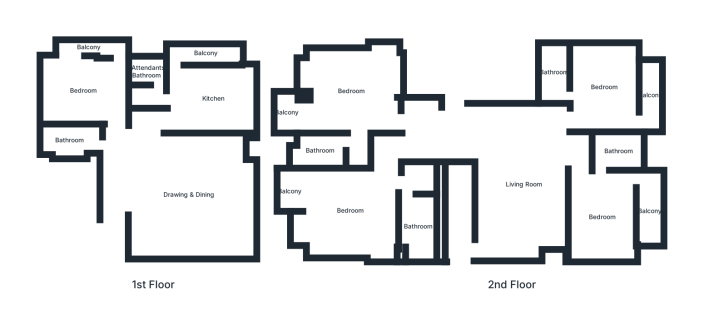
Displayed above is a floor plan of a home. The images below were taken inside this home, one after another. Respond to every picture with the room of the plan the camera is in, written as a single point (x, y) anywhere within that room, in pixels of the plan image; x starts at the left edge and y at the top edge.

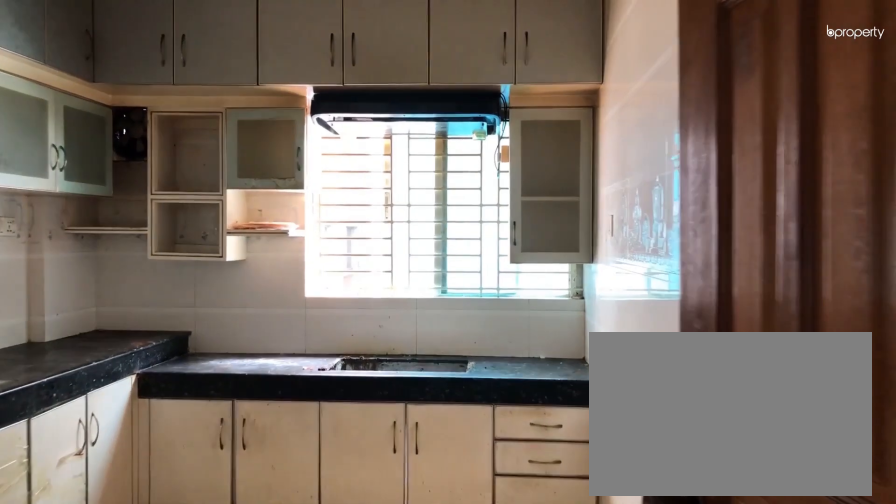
(212, 98)
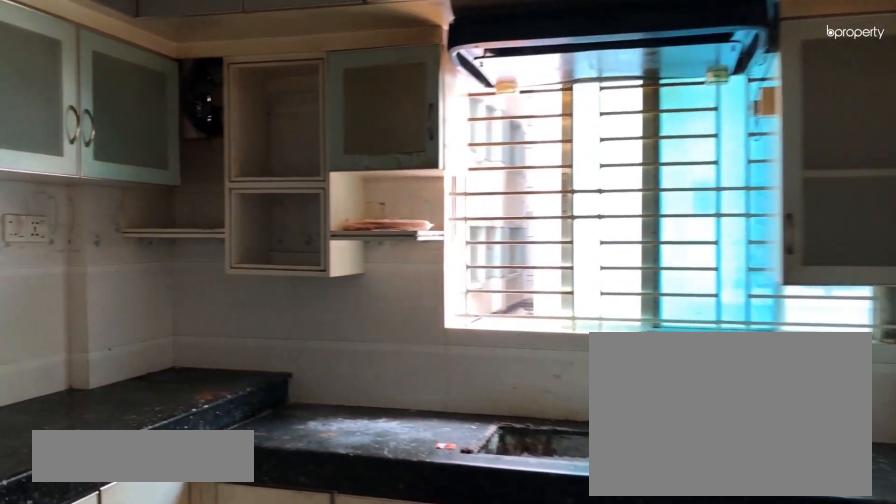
(212, 98)
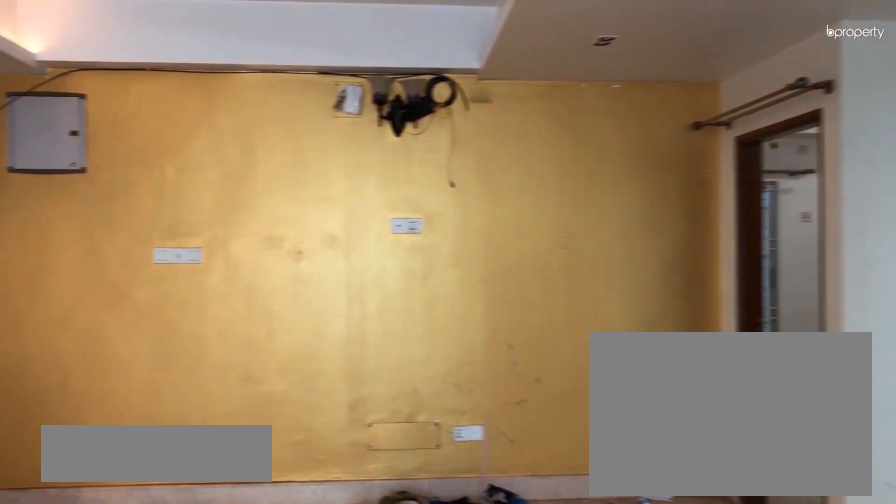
(523, 200)
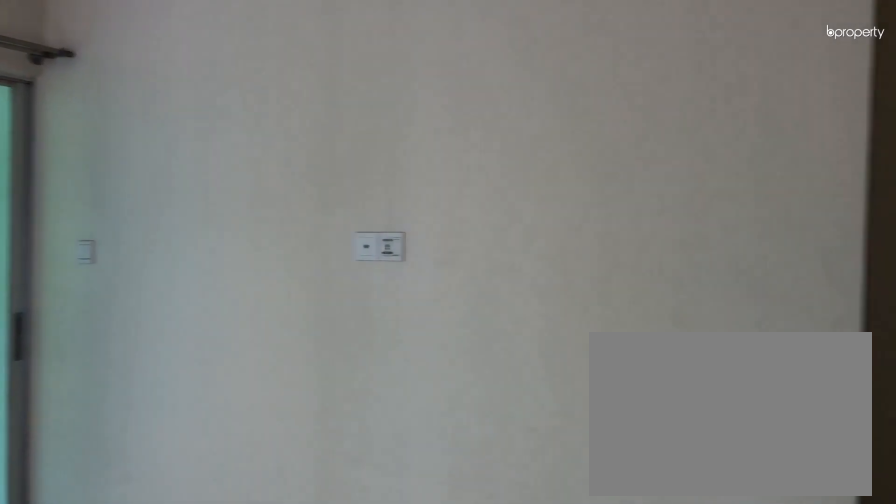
(350, 210)
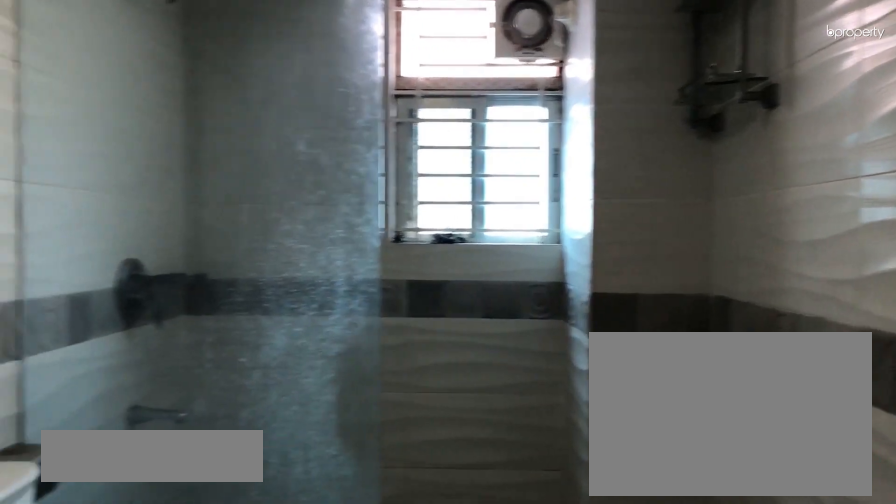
(417, 226)
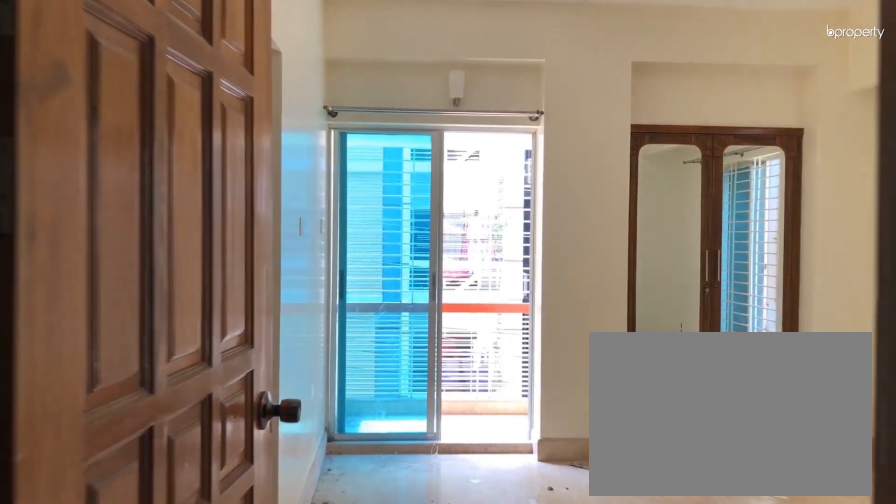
(408, 130)
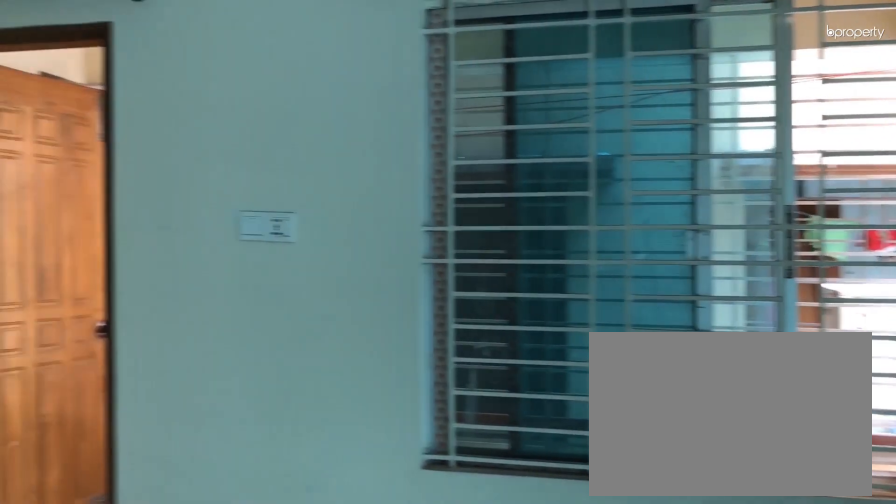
(601, 217)
